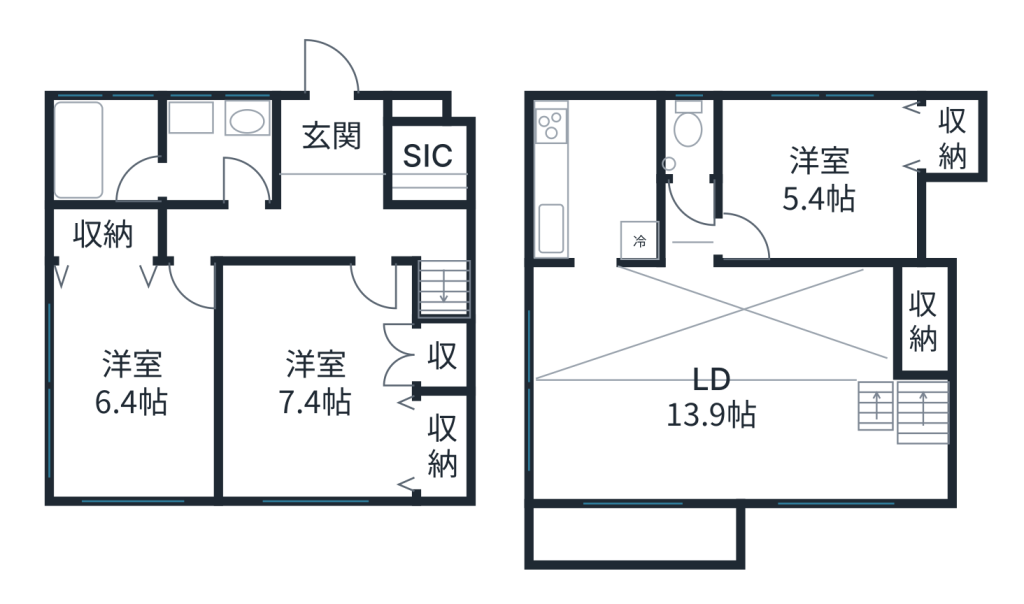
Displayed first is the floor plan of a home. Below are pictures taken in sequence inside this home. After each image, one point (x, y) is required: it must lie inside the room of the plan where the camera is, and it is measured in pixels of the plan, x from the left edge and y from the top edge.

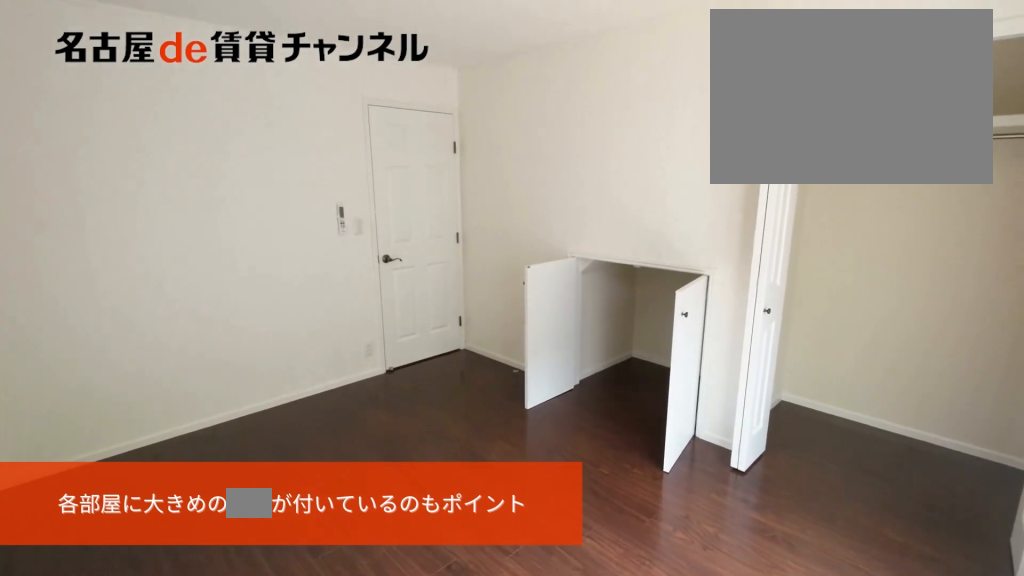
(338, 388)
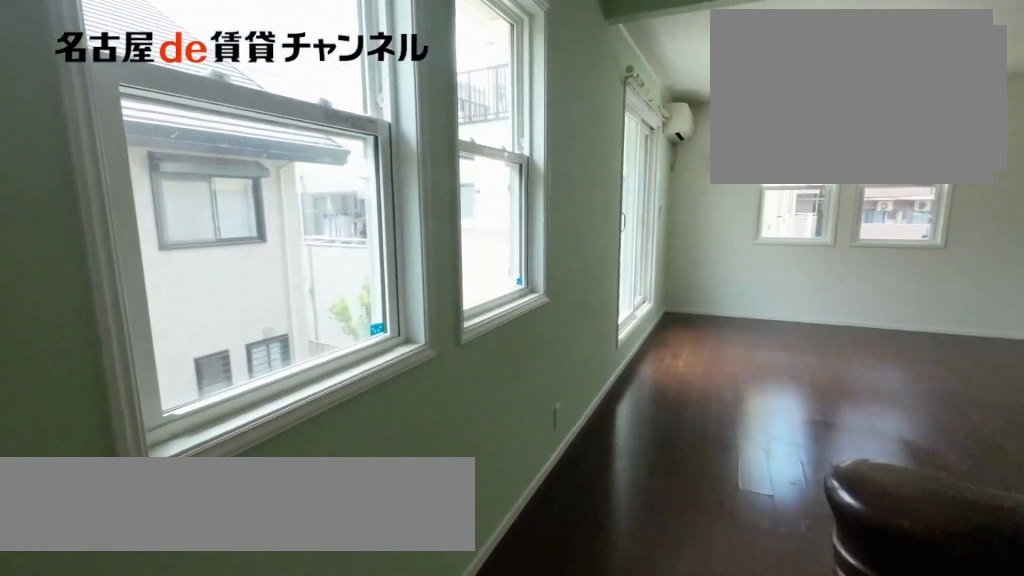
(740, 386)
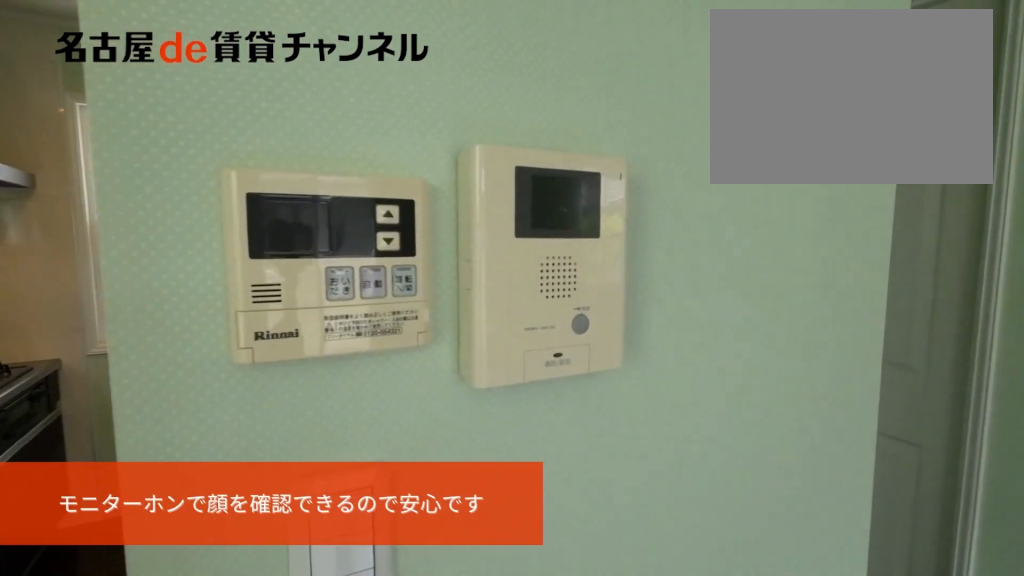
(740, 386)
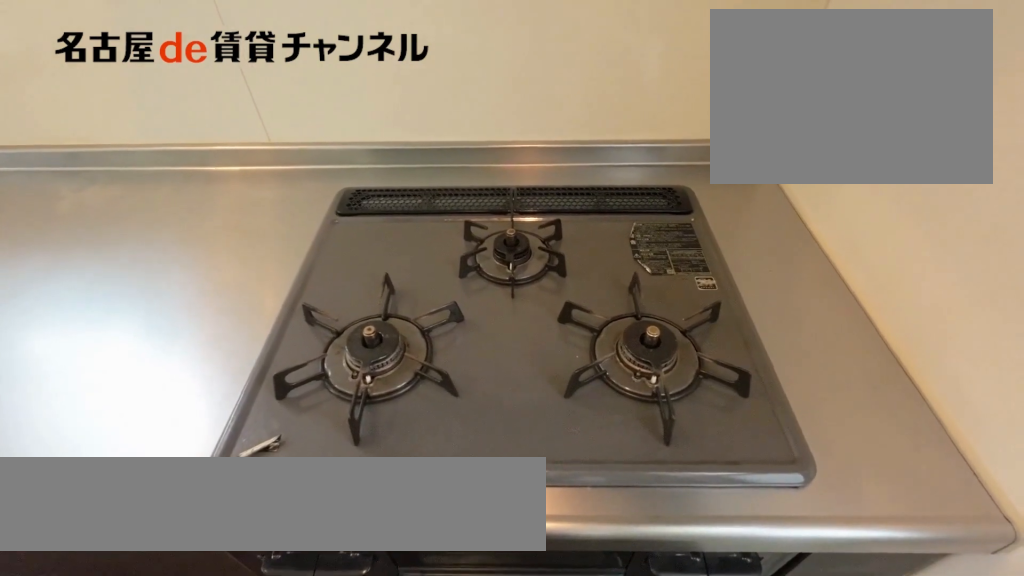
(593, 180)
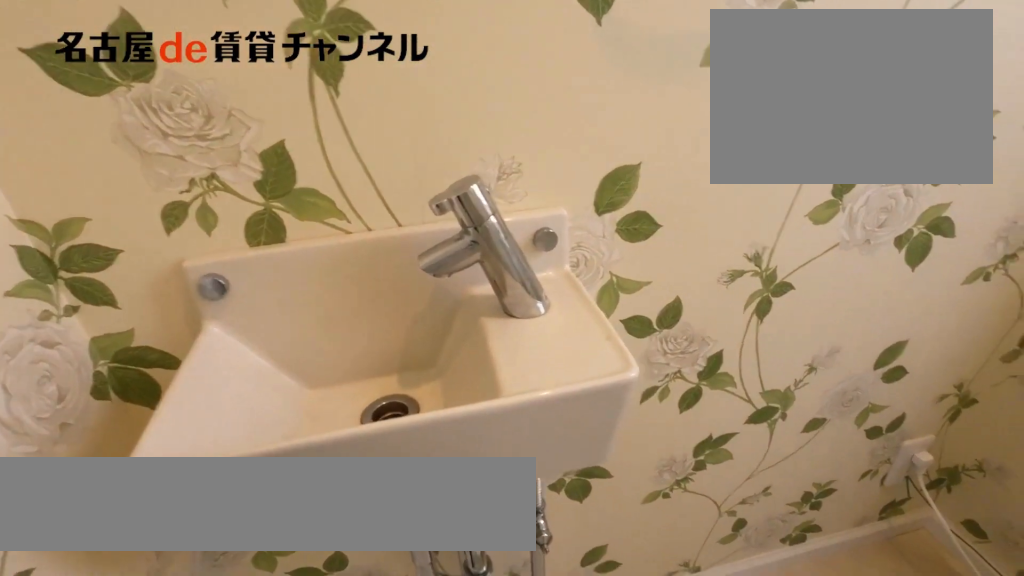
(688, 141)
